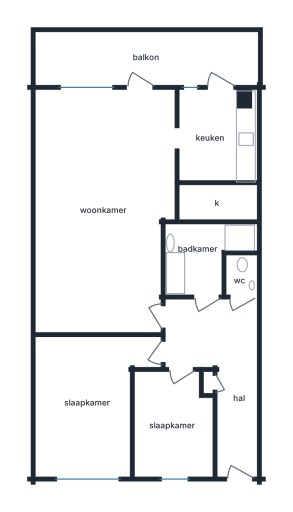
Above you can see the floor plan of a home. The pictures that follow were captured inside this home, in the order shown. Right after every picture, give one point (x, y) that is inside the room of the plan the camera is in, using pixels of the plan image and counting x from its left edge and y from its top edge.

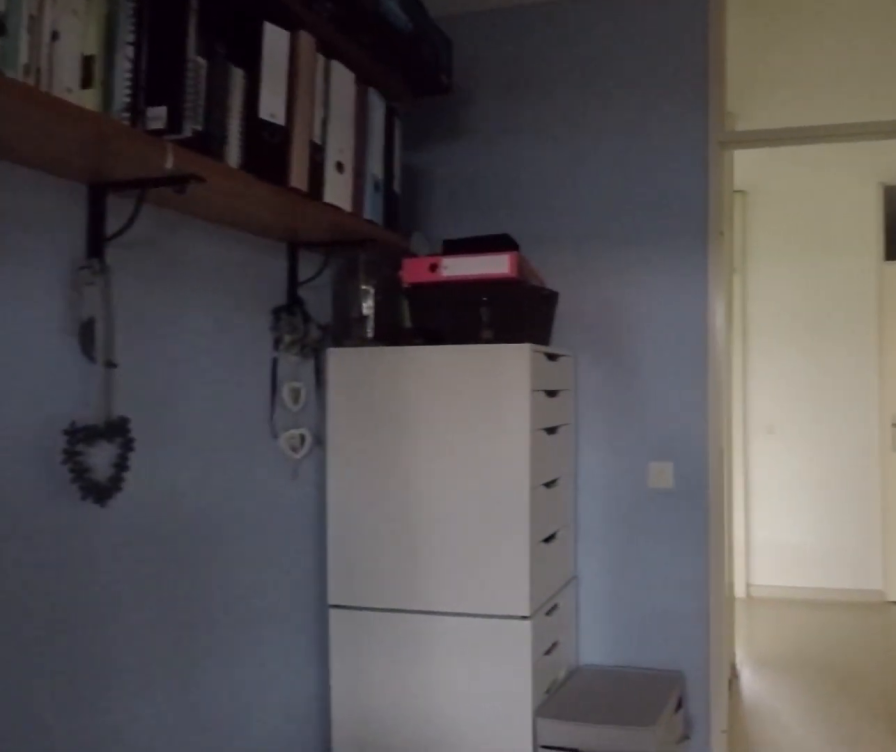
(172, 424)
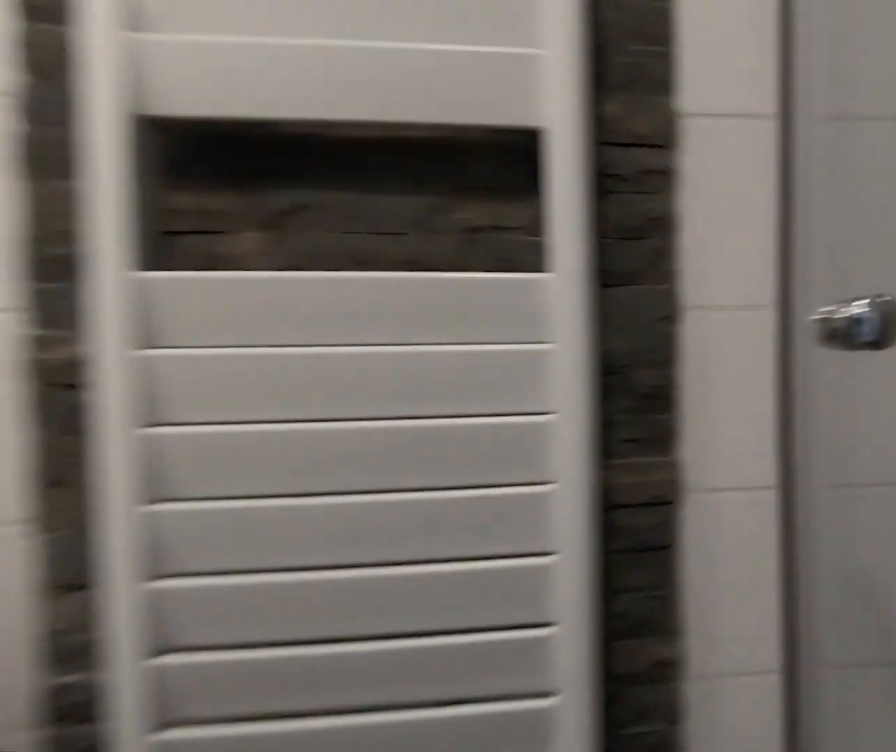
(200, 255)
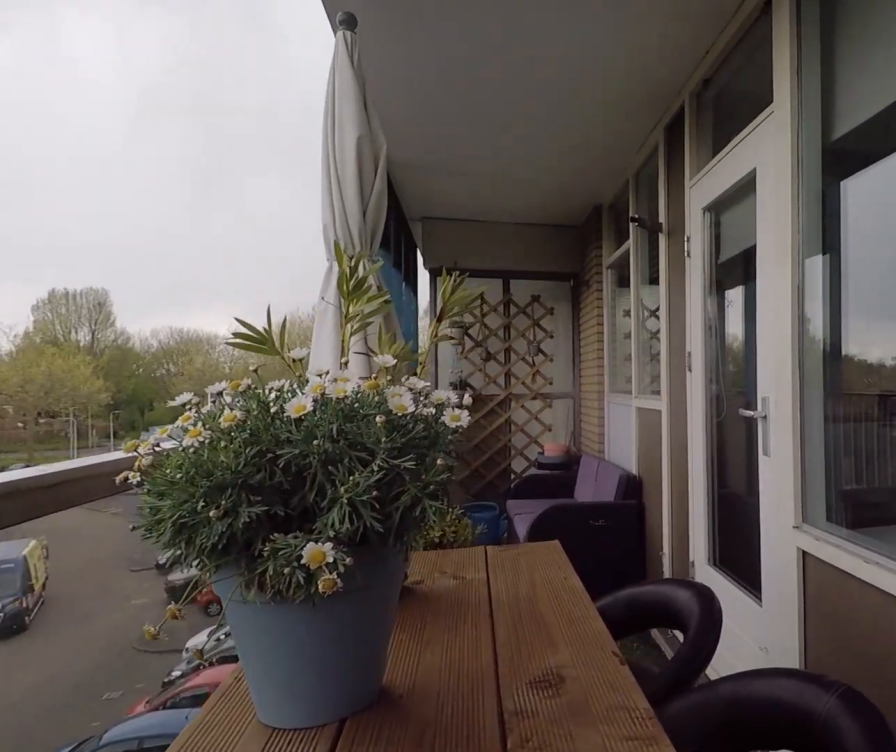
(146, 57)
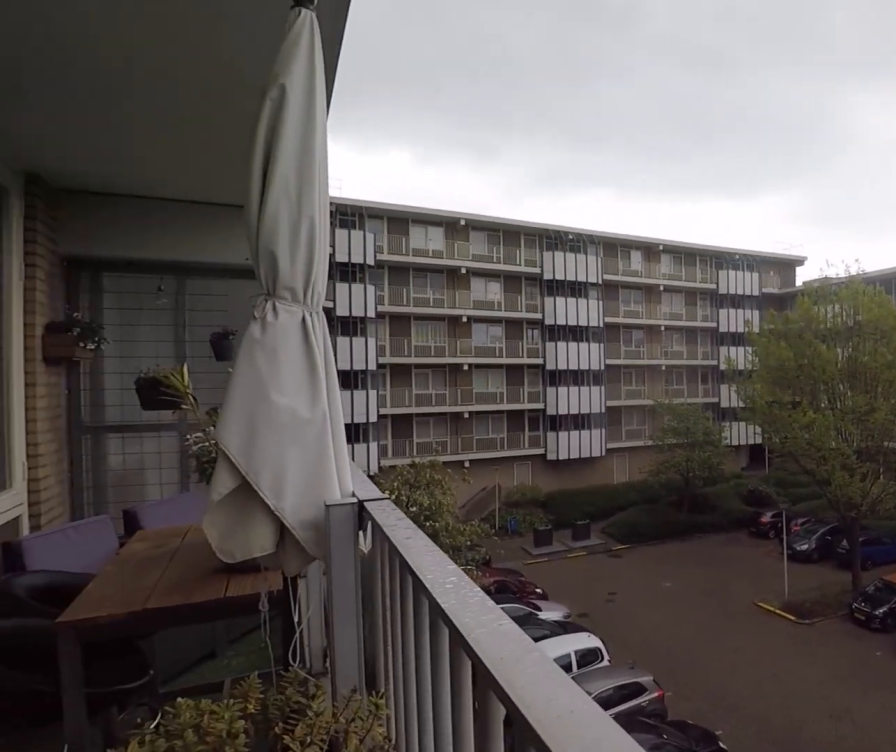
(146, 57)
